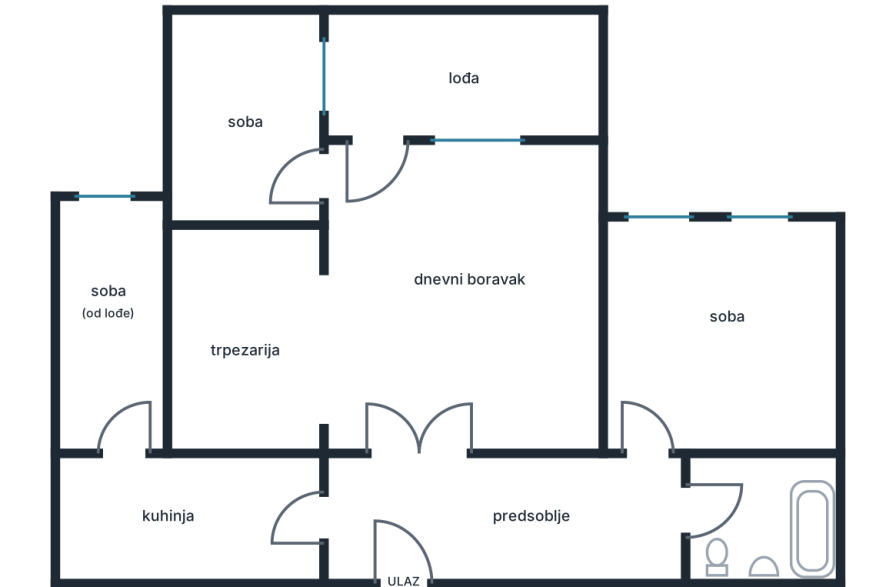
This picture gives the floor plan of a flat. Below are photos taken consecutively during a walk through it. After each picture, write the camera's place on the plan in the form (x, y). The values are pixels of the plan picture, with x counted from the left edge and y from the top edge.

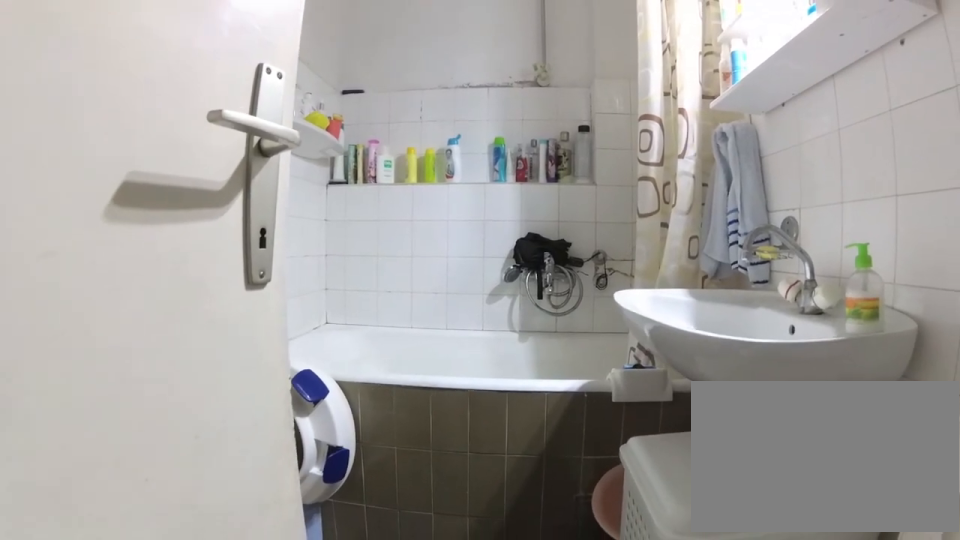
(684, 513)
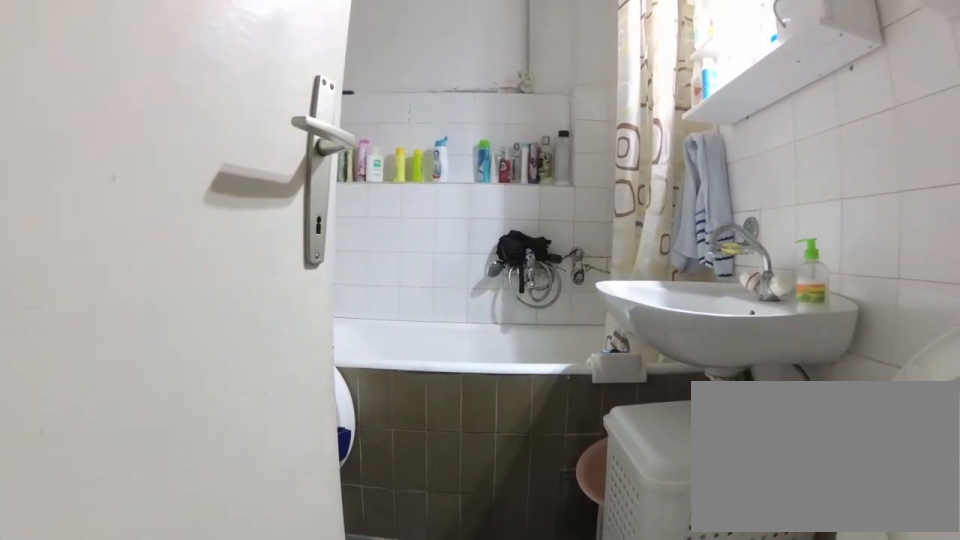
(671, 508)
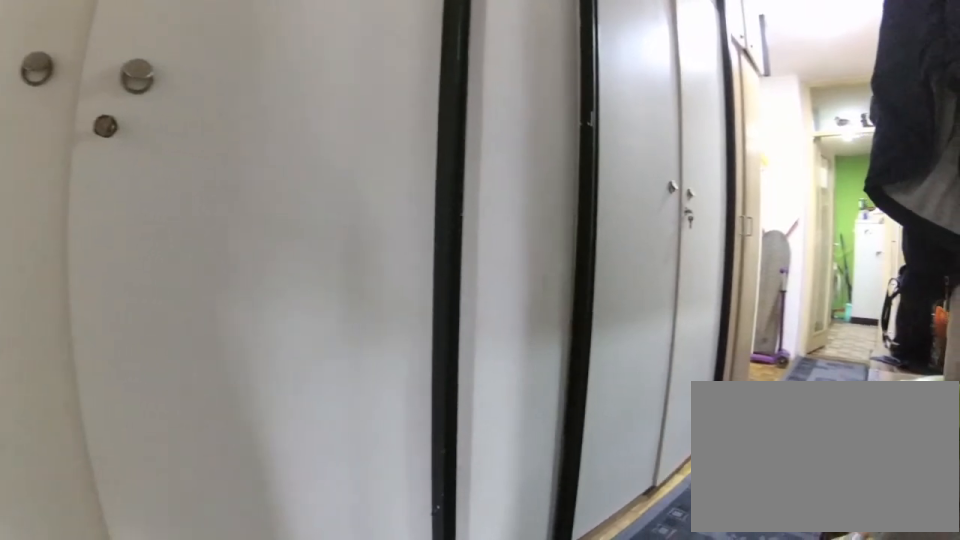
(688, 495)
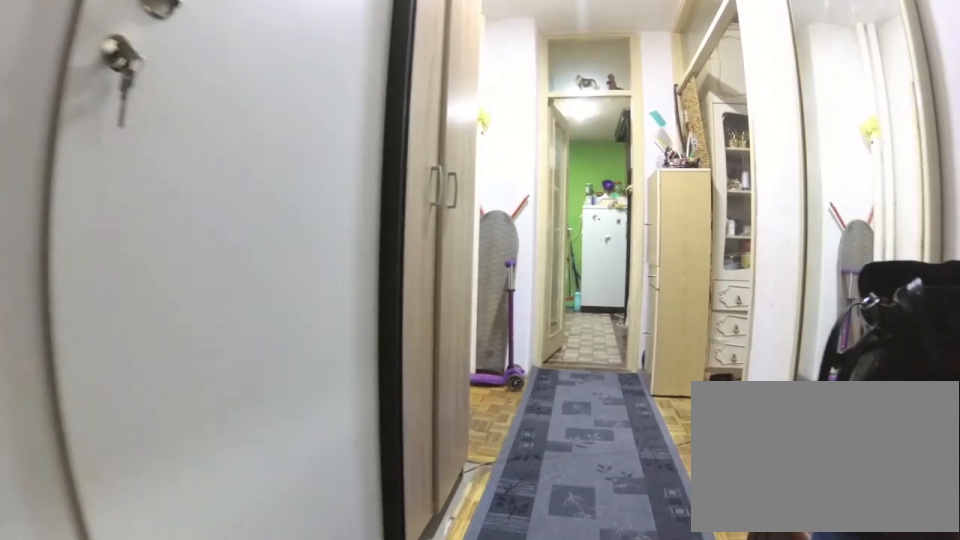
(622, 514)
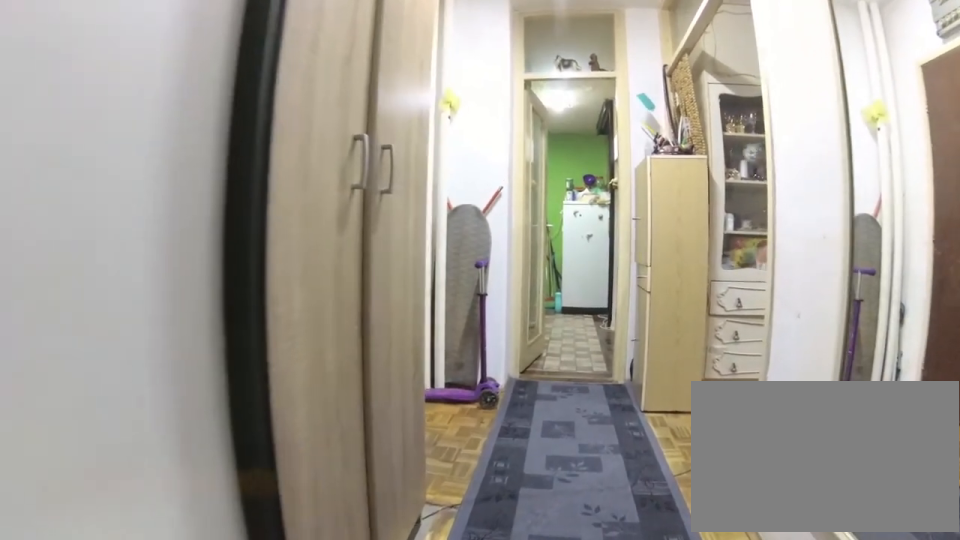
(596, 515)
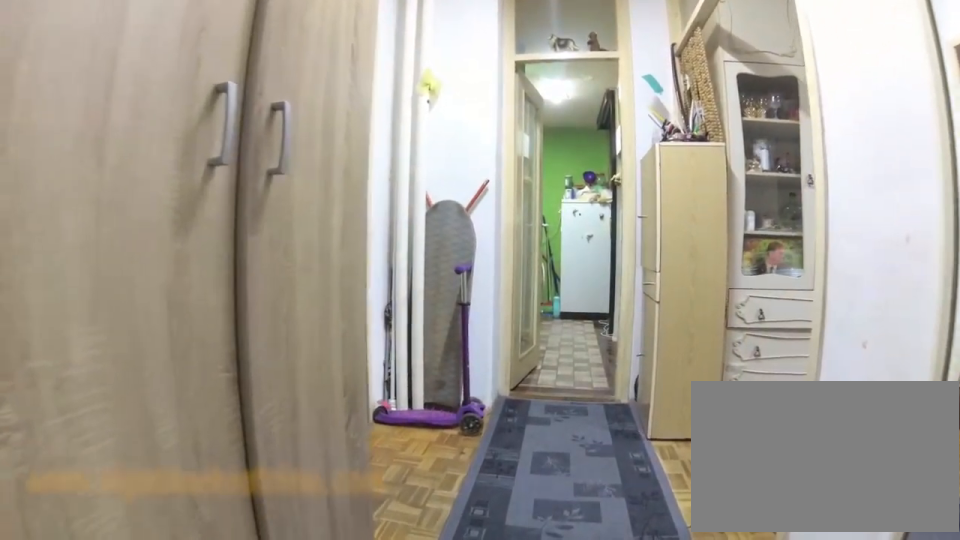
(573, 515)
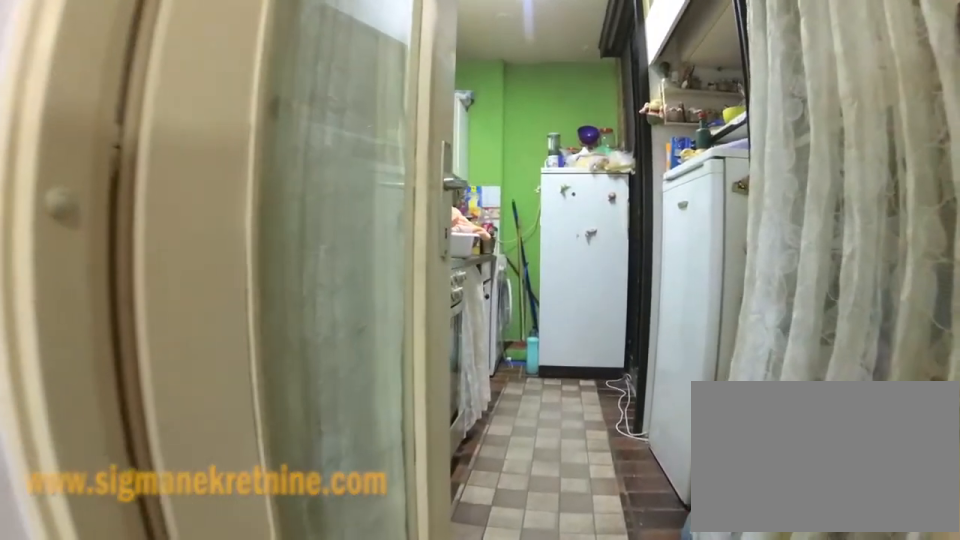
(385, 515)
